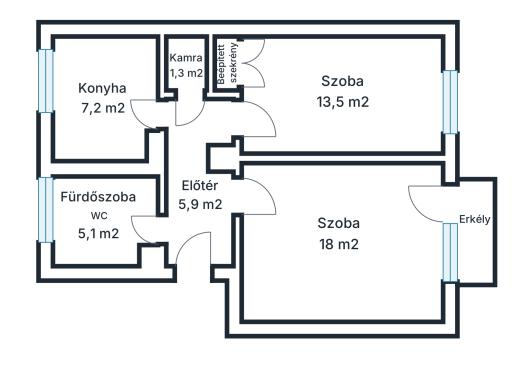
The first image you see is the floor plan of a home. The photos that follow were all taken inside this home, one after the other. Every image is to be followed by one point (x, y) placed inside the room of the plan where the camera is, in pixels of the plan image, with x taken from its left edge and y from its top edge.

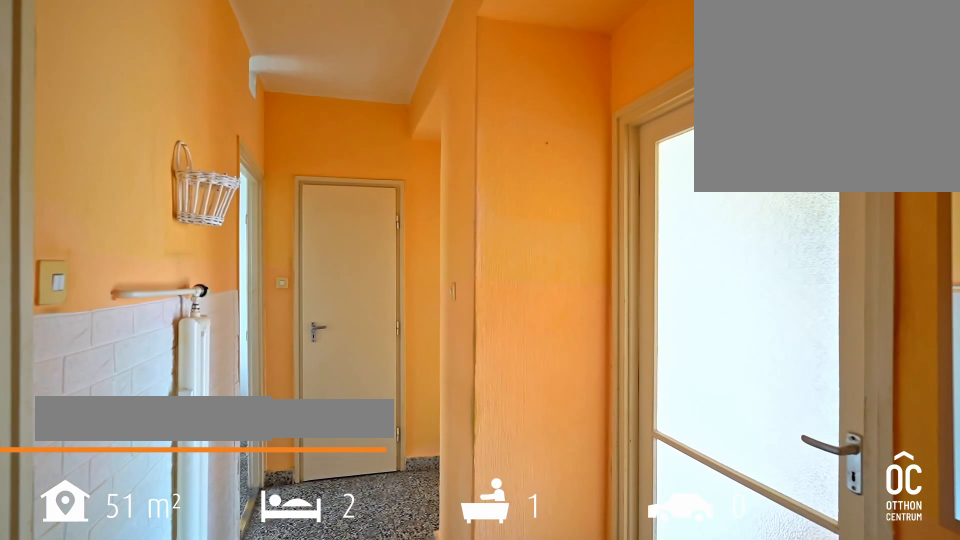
(198, 194)
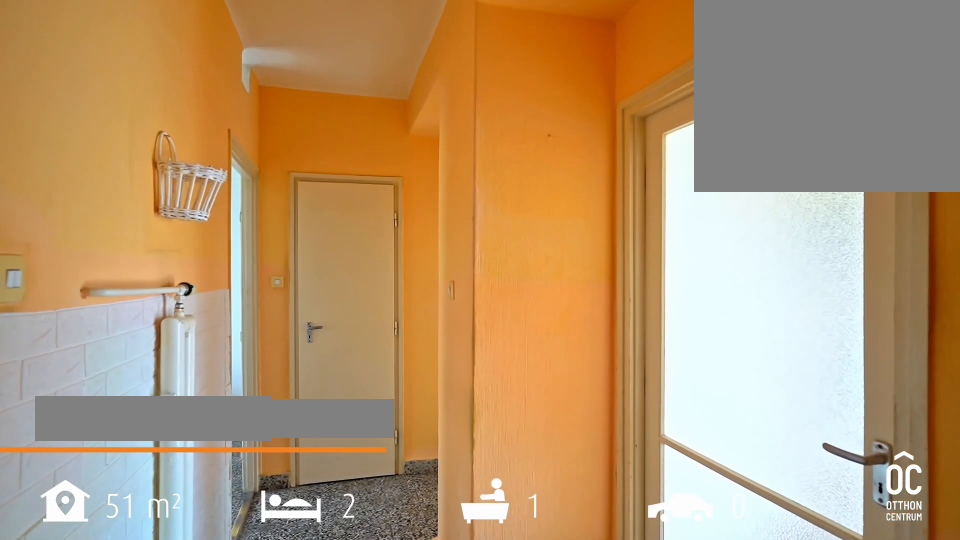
(198, 195)
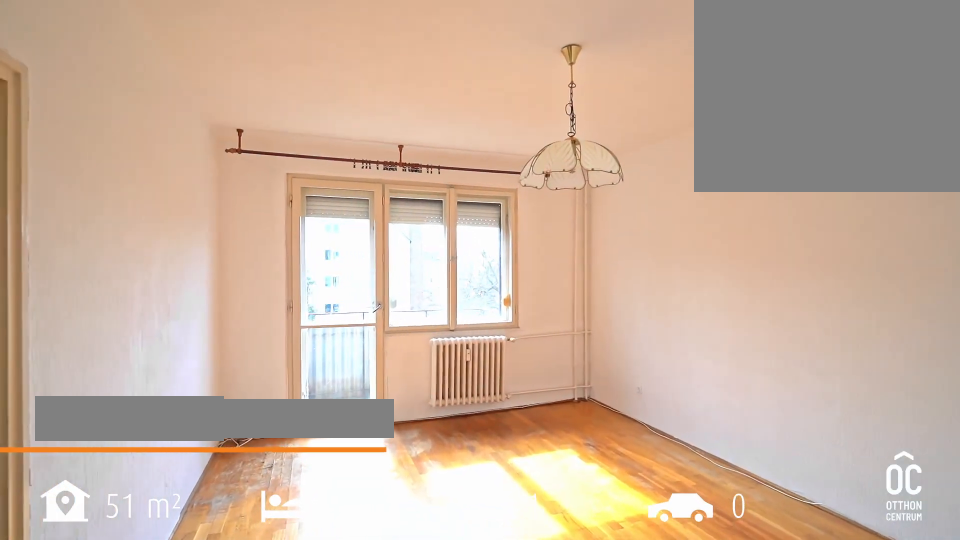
(339, 237)
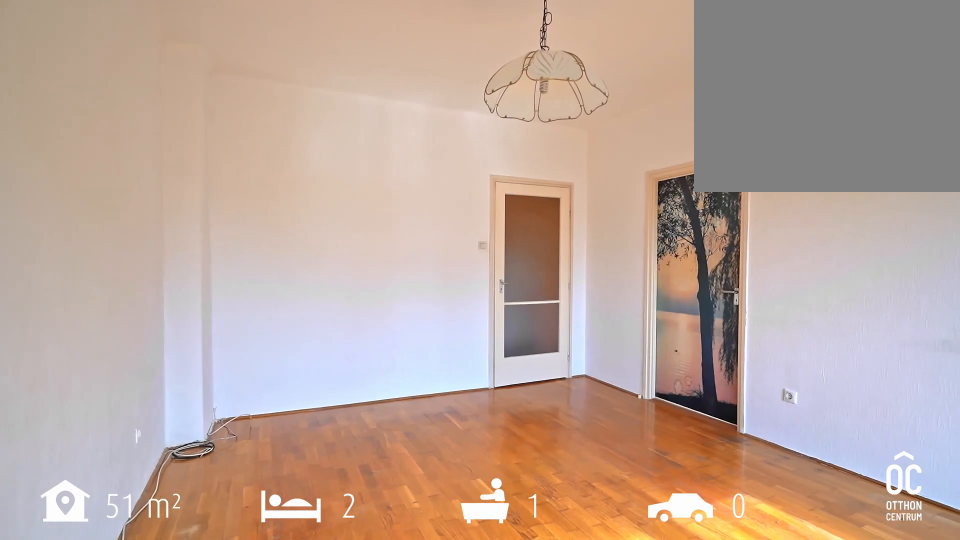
(339, 237)
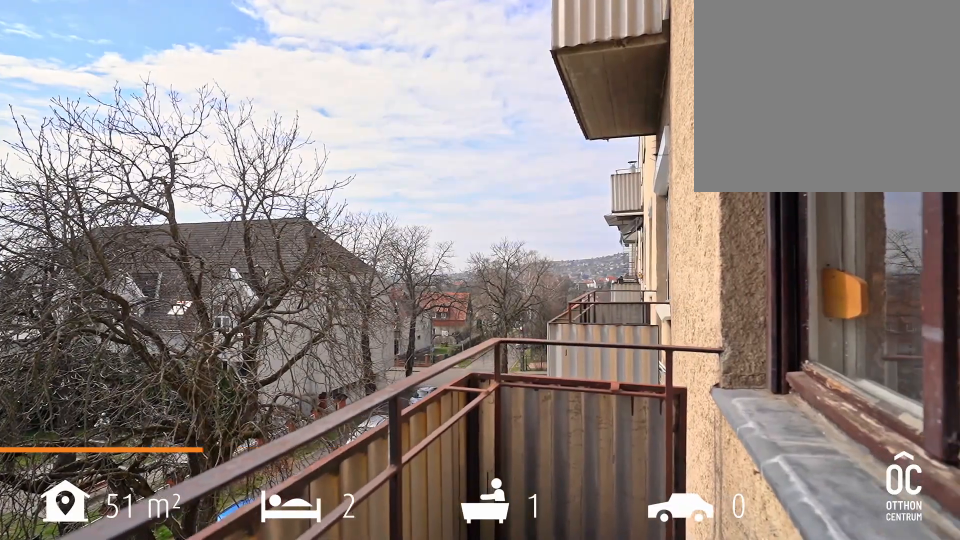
(473, 229)
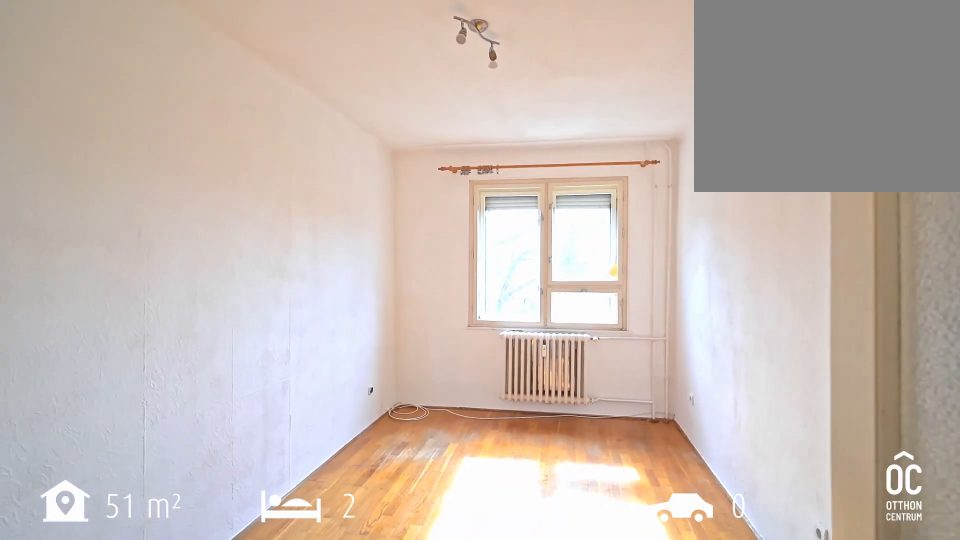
(342, 94)
